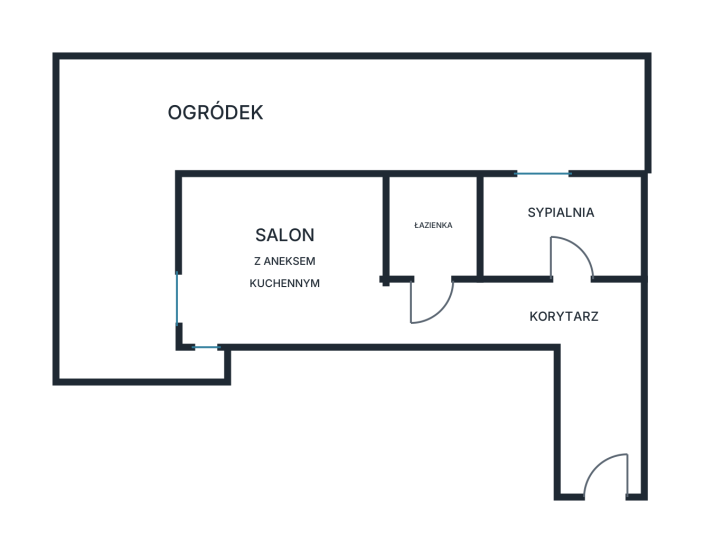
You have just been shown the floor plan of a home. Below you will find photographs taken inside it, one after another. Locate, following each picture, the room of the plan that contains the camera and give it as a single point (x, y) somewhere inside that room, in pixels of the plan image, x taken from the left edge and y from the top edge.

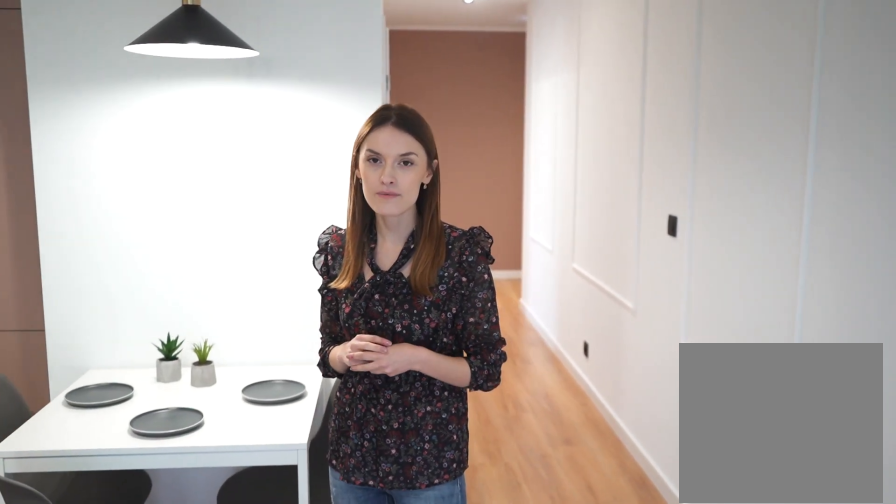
(281, 260)
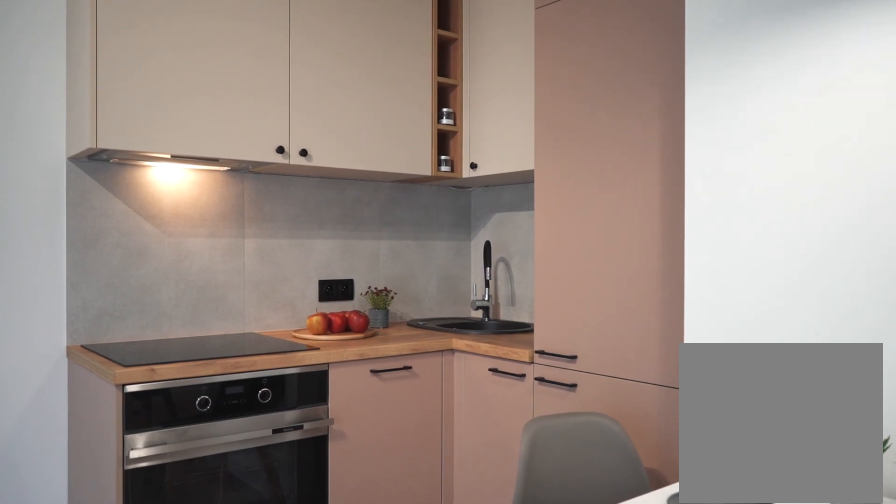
(281, 261)
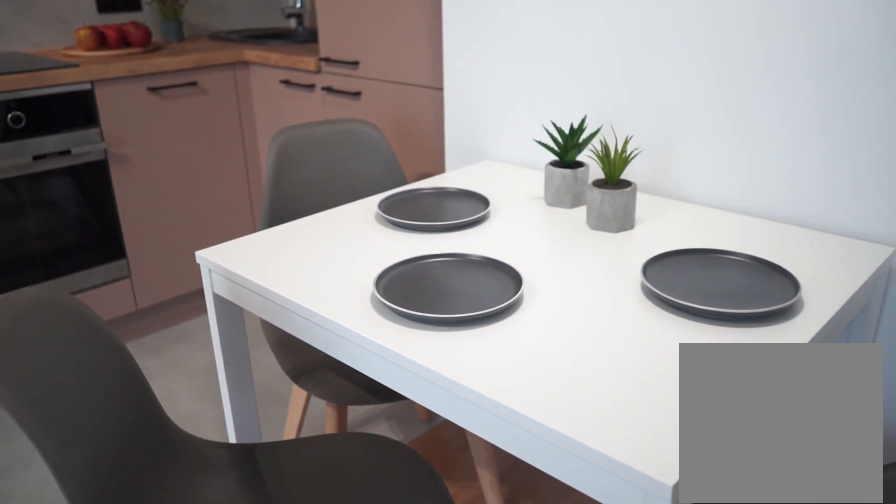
(281, 259)
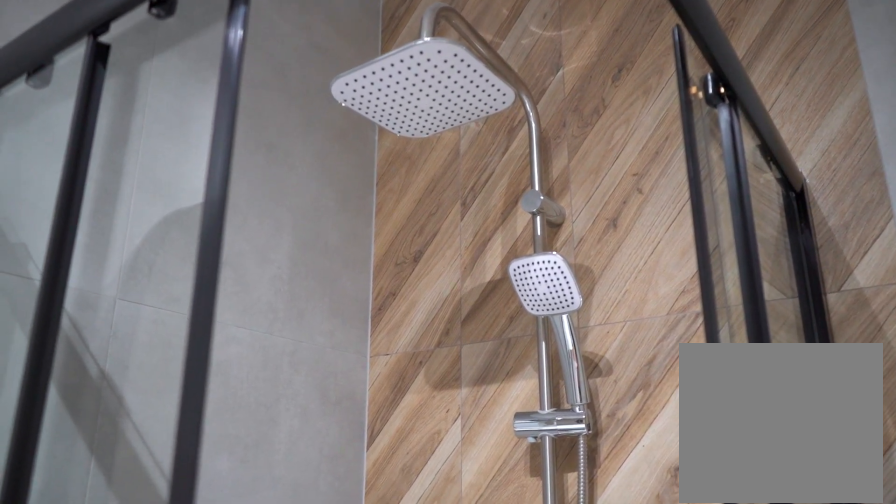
(434, 227)
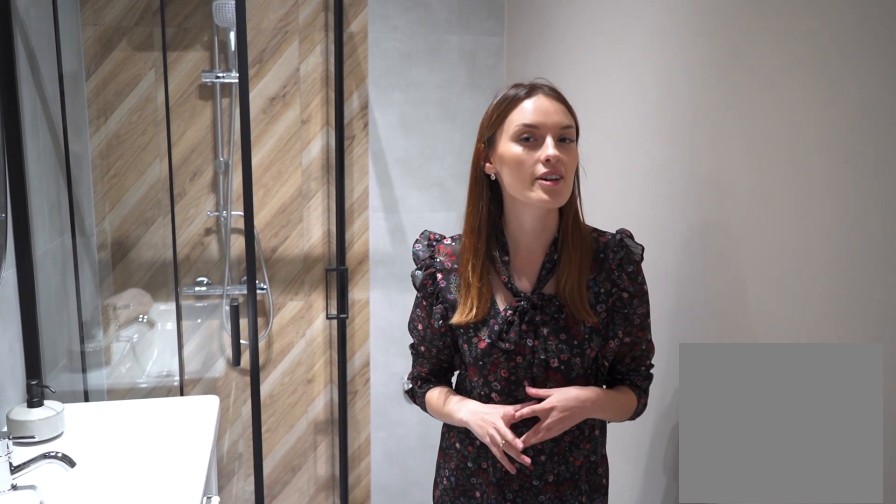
(432, 226)
